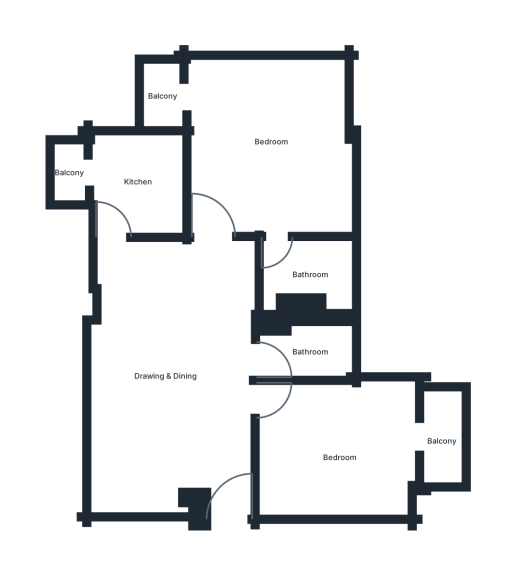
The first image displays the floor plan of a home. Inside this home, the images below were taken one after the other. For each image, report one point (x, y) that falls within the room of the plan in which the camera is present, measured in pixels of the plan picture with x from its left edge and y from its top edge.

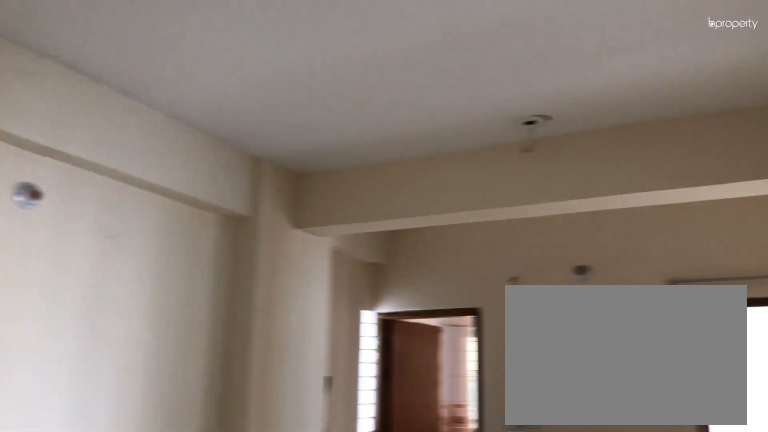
(166, 363)
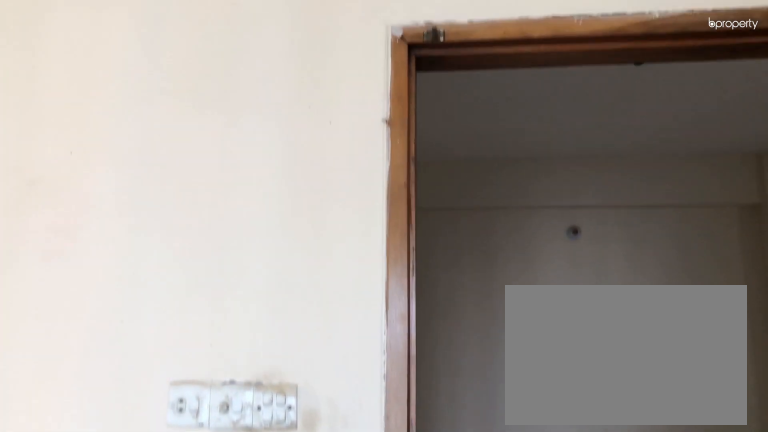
(335, 451)
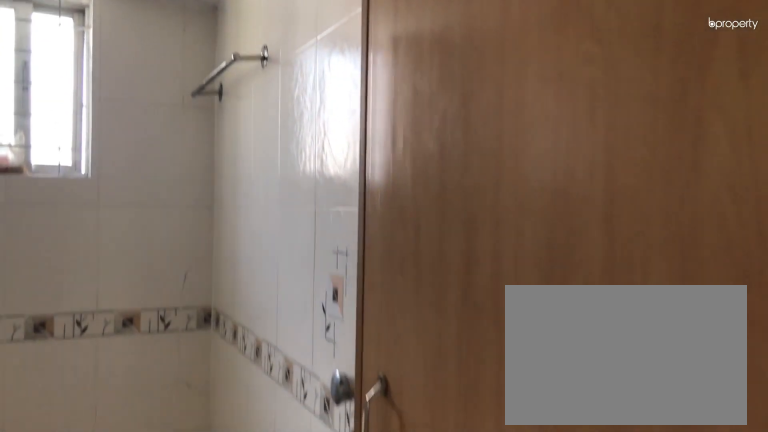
(306, 347)
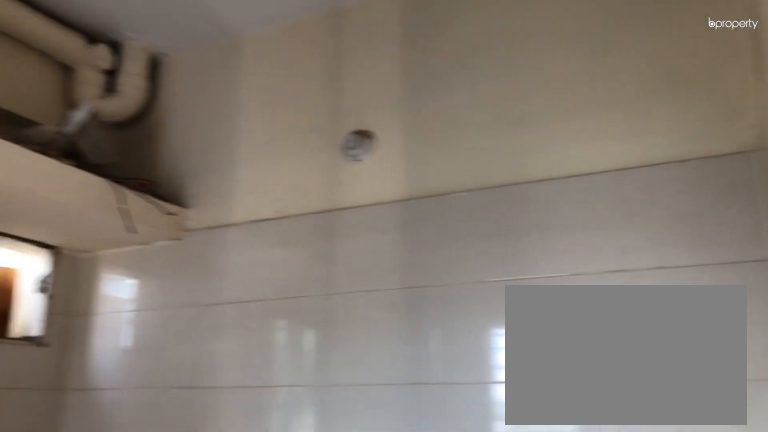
(132, 184)
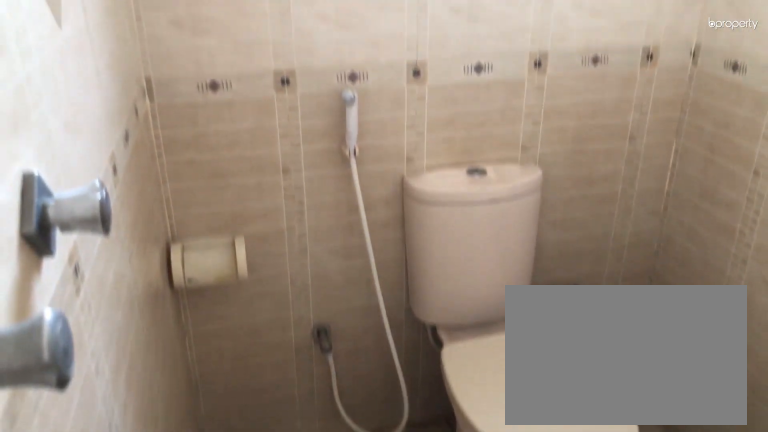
(304, 268)
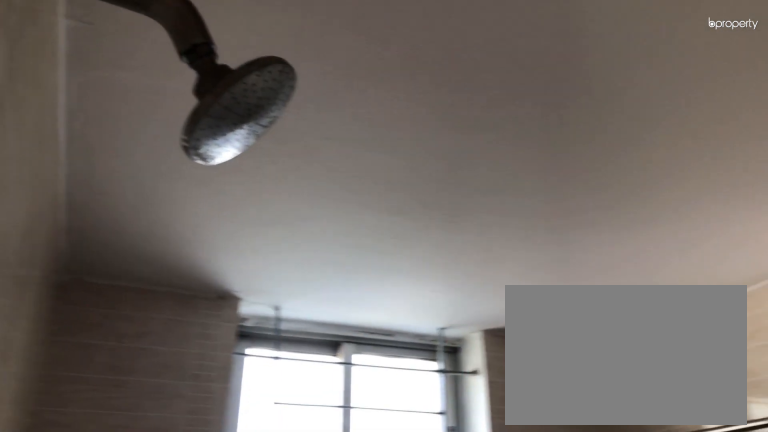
(304, 268)
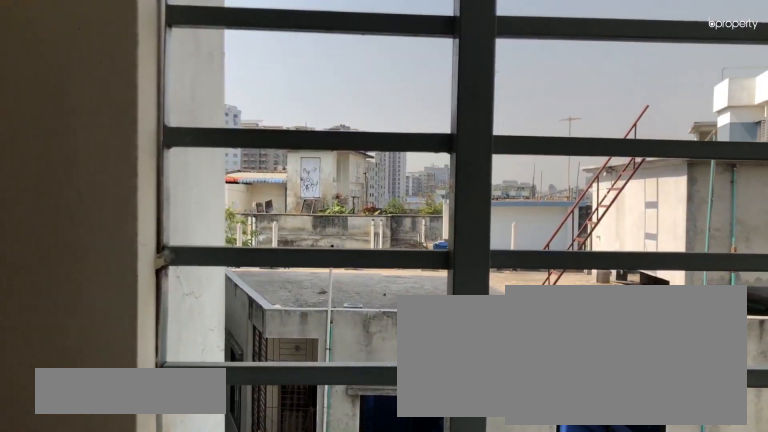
(158, 94)
